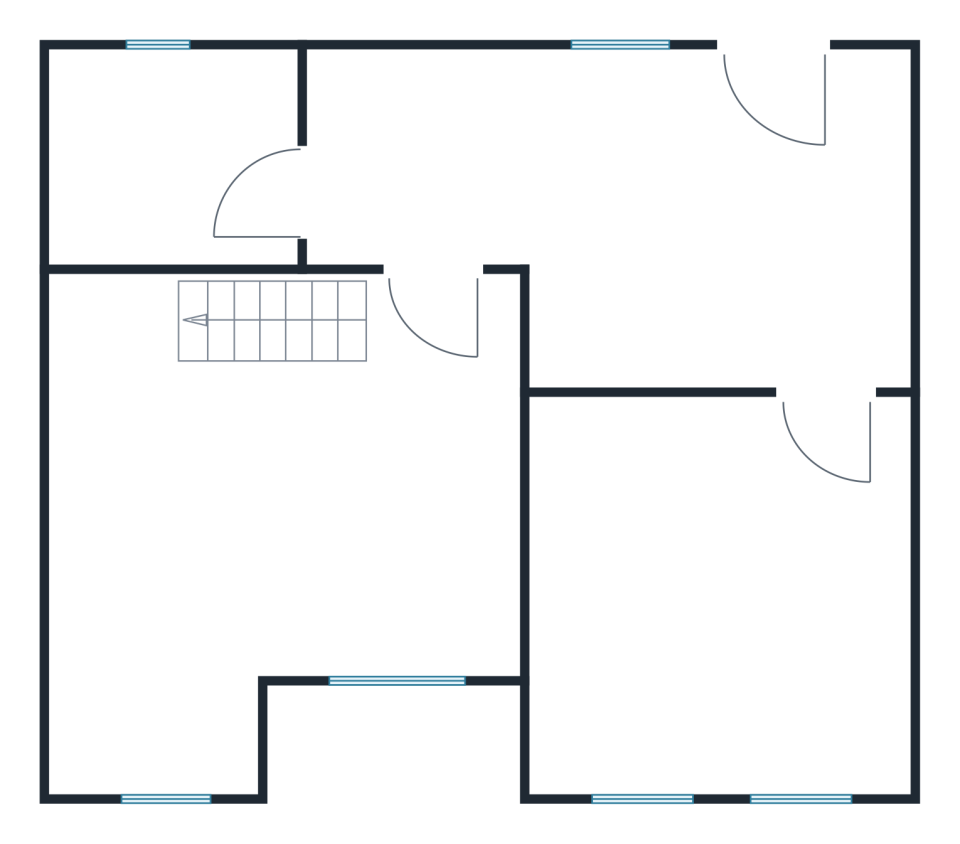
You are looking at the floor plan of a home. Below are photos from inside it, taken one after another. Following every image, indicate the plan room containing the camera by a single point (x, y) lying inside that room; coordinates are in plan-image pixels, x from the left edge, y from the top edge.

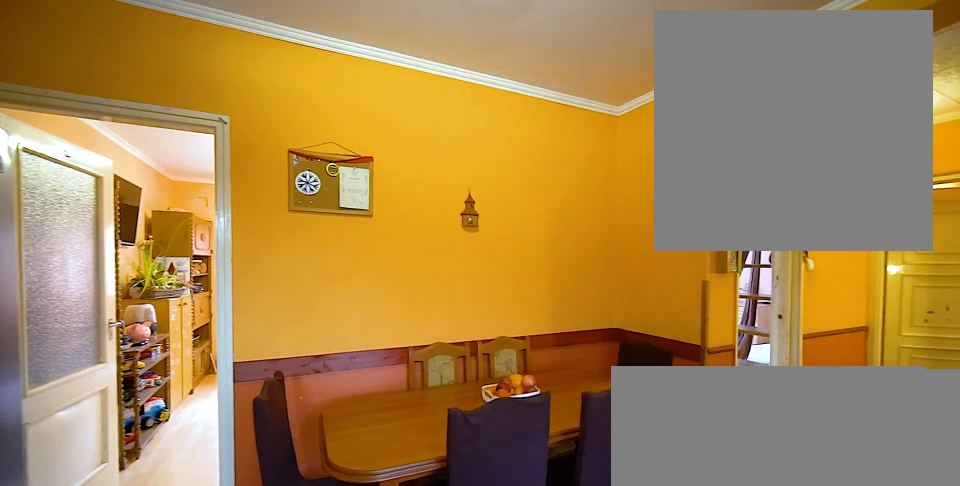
(652, 214)
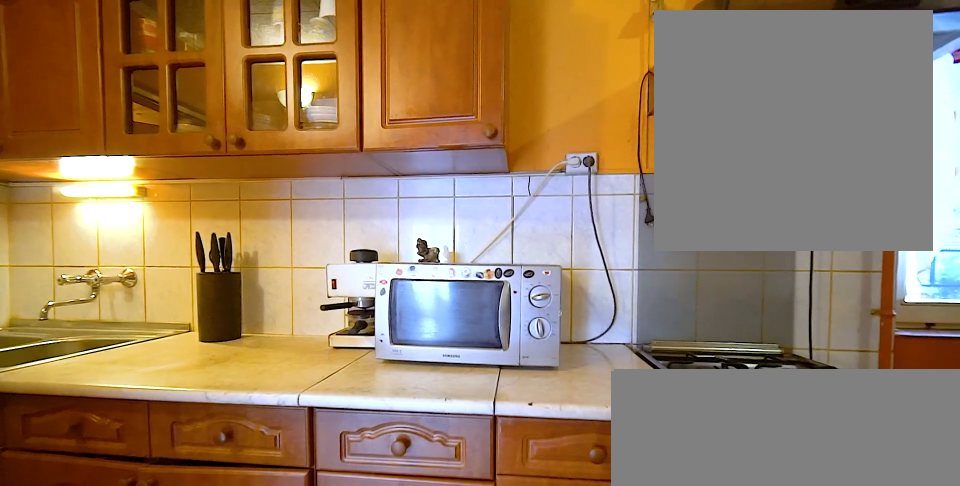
(654, 217)
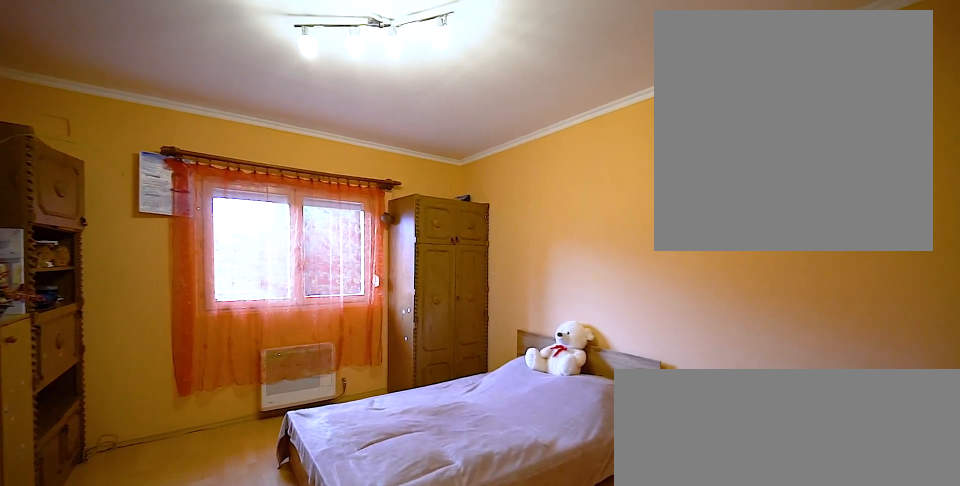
(732, 599)
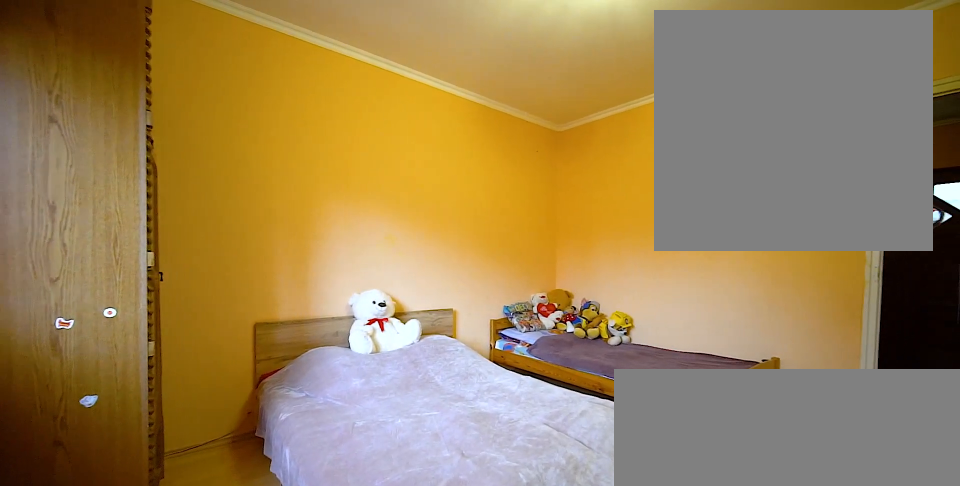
(728, 597)
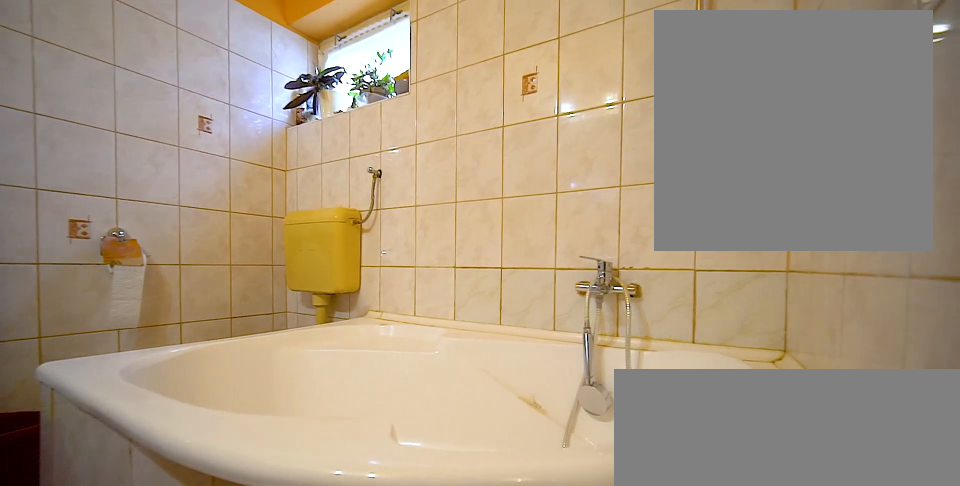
(174, 163)
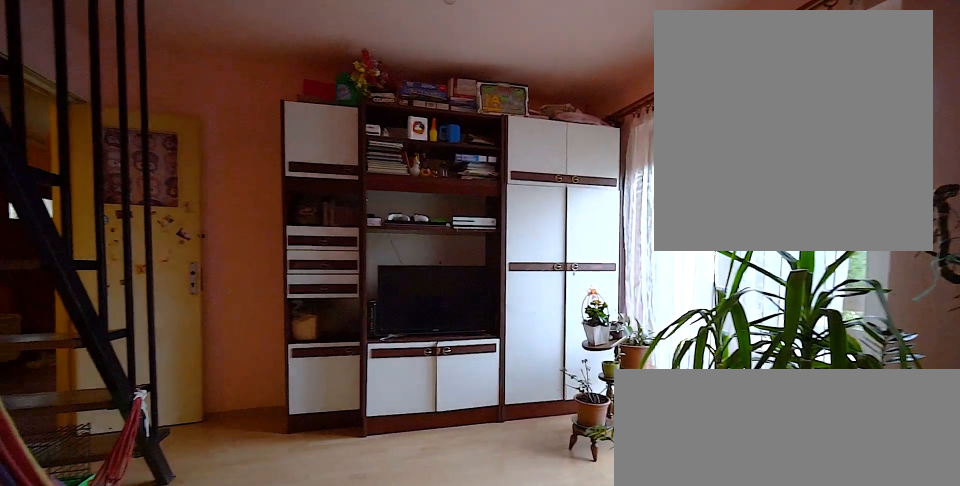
(251, 503)
